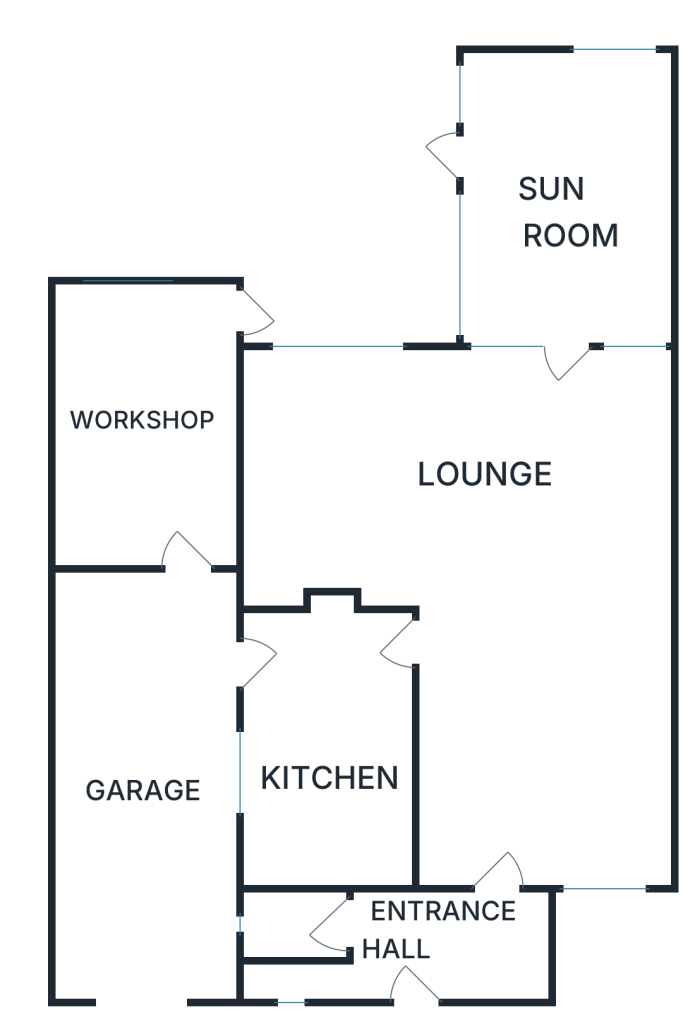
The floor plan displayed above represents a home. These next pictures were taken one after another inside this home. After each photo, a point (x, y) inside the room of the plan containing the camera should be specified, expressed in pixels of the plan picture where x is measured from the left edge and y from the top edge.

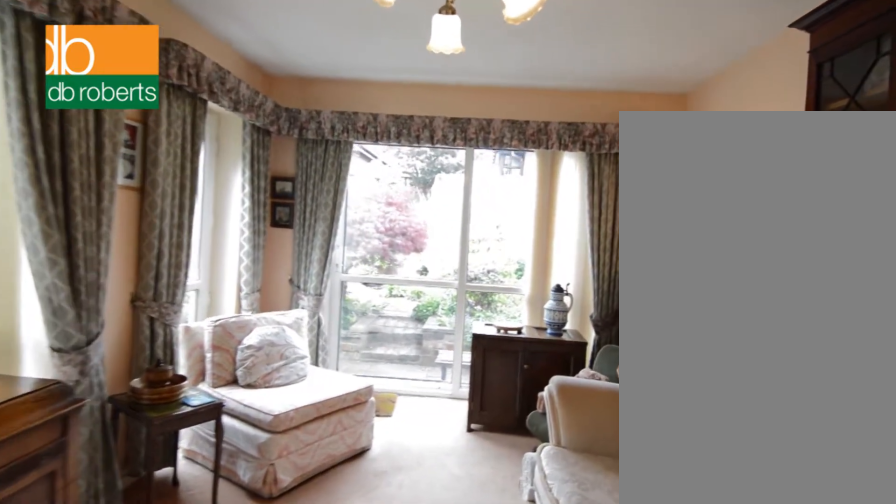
(566, 192)
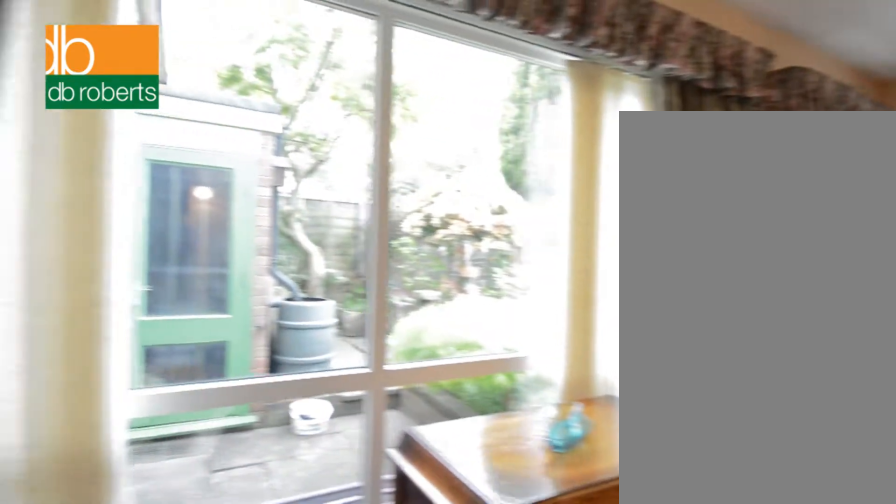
(566, 192)
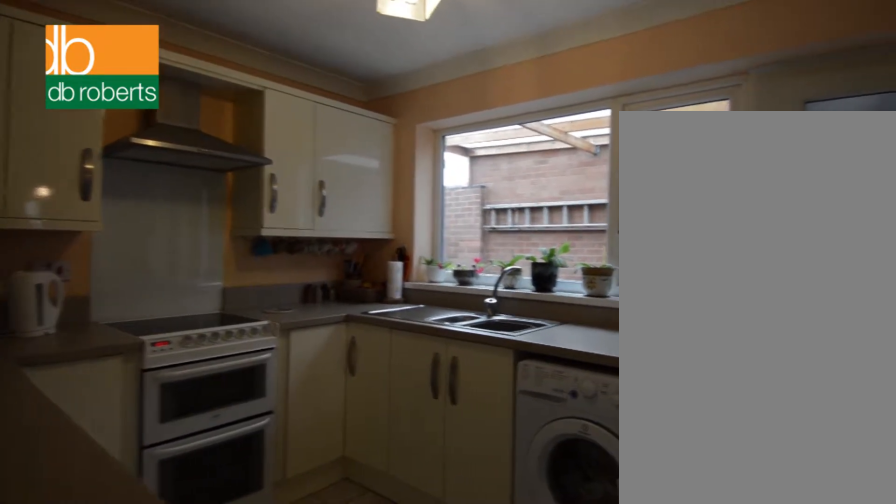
(326, 744)
